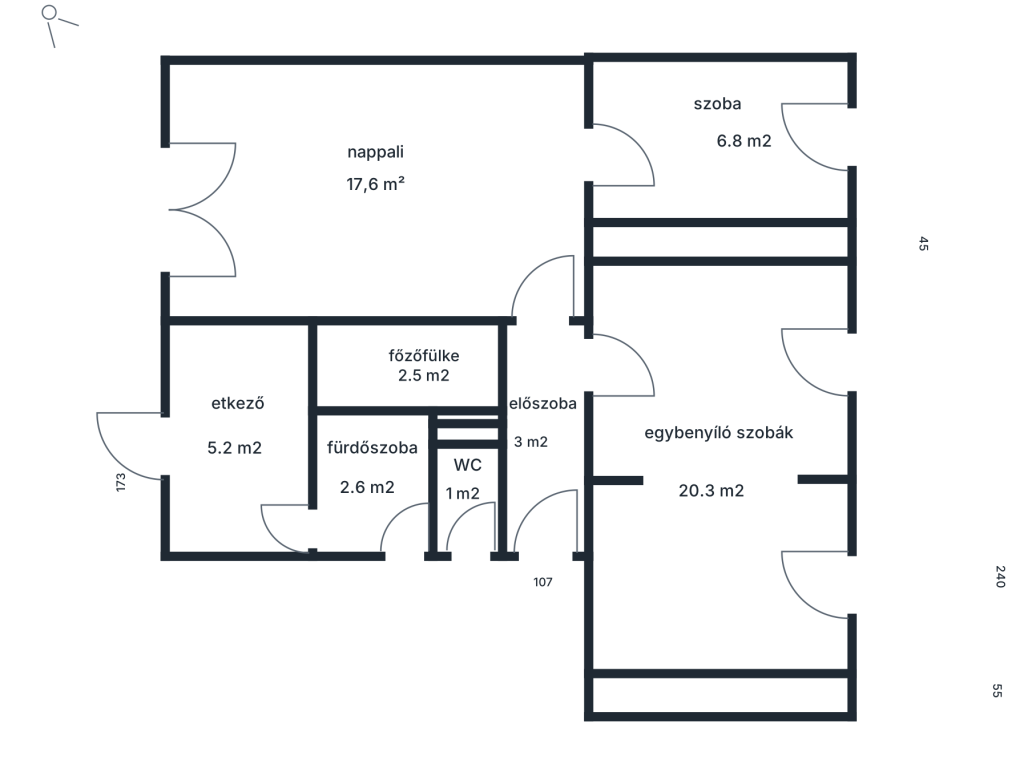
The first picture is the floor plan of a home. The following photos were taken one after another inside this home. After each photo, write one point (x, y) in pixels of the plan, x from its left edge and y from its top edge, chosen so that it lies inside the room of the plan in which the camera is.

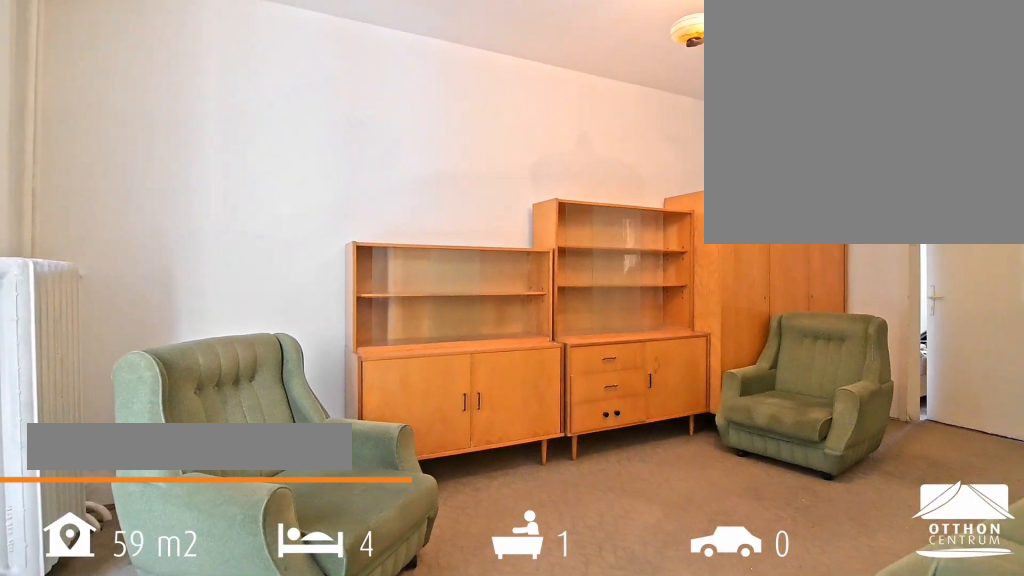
(328, 218)
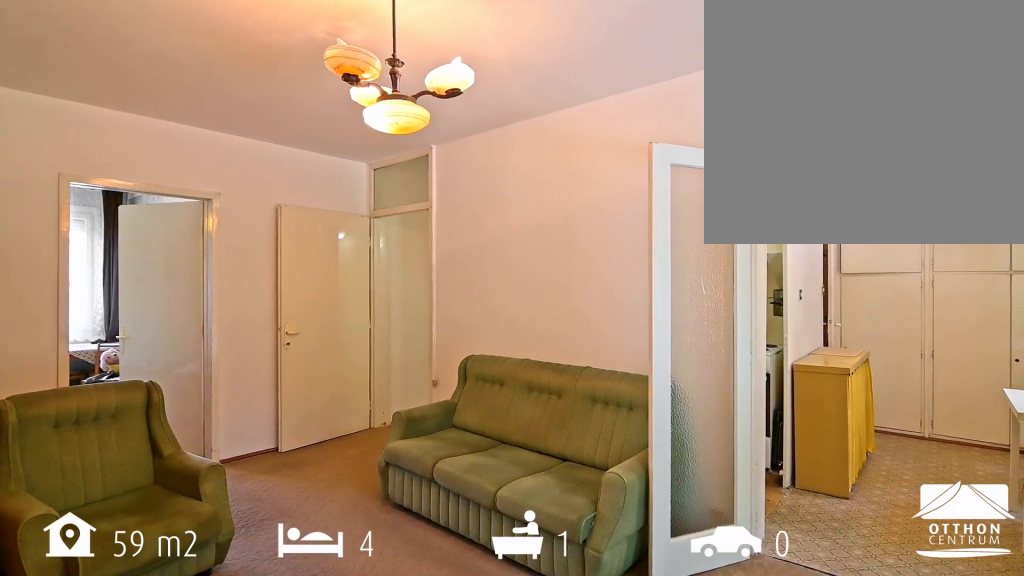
(329, 218)
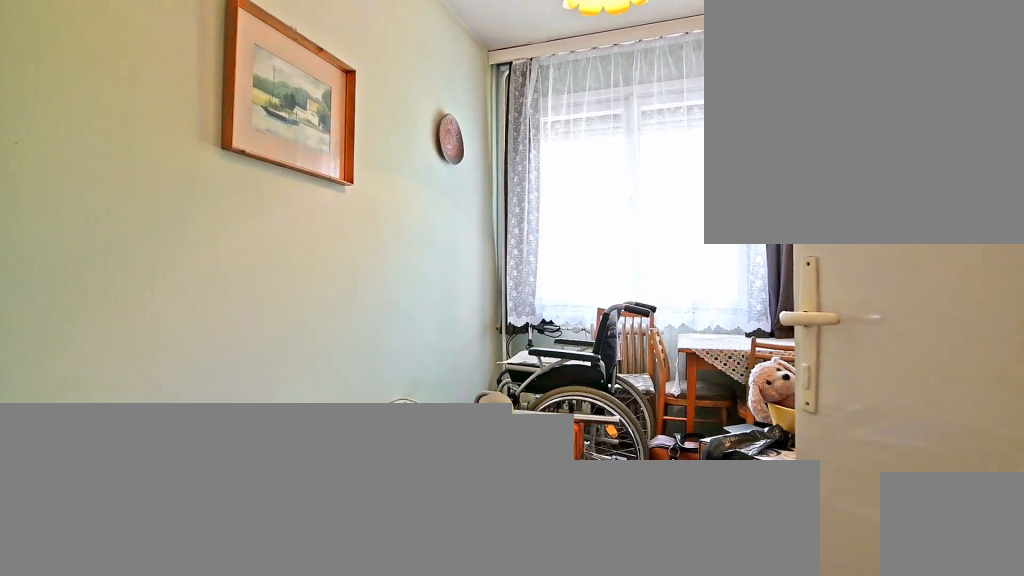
(725, 143)
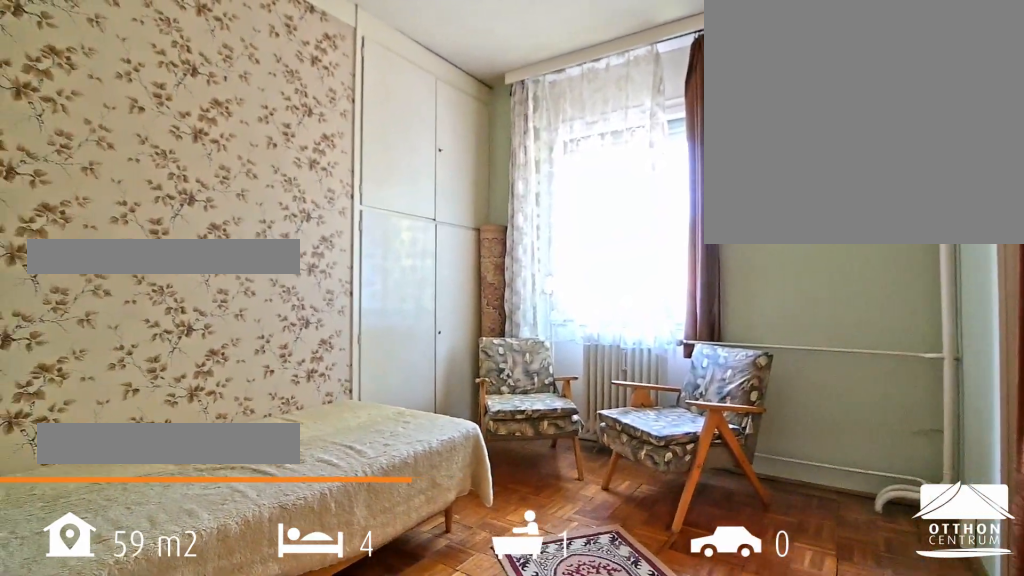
(710, 443)
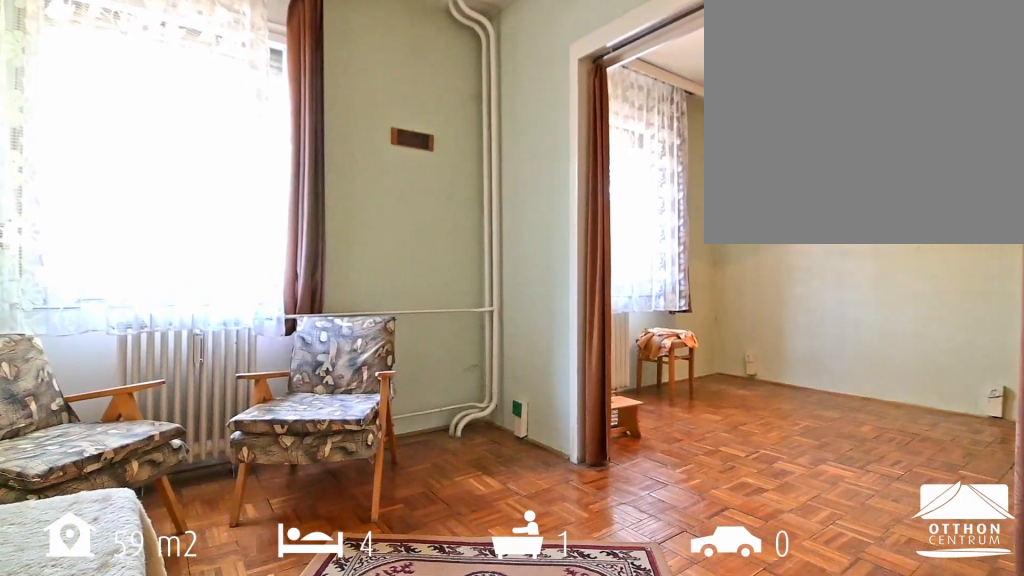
(710, 443)
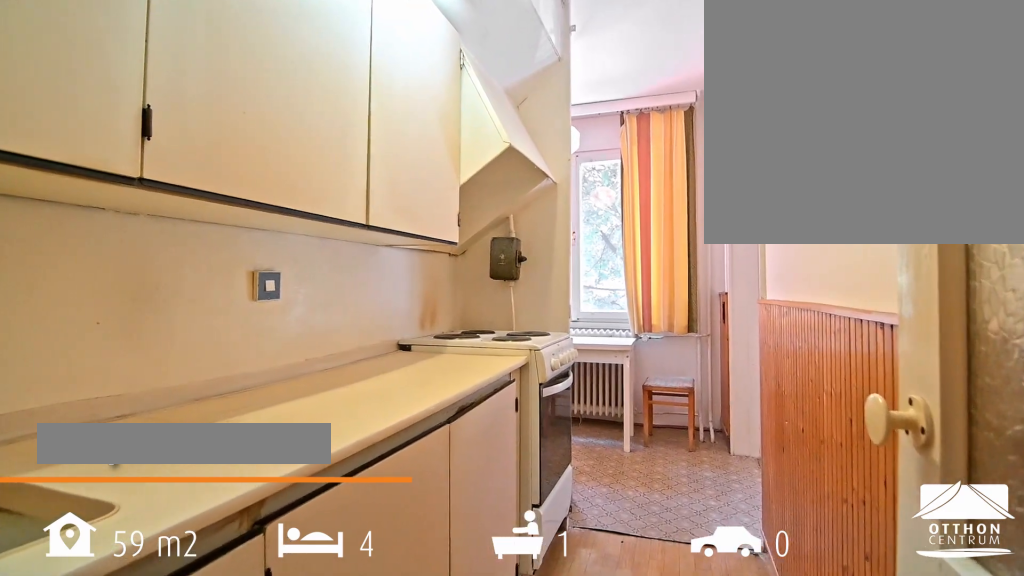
(403, 368)
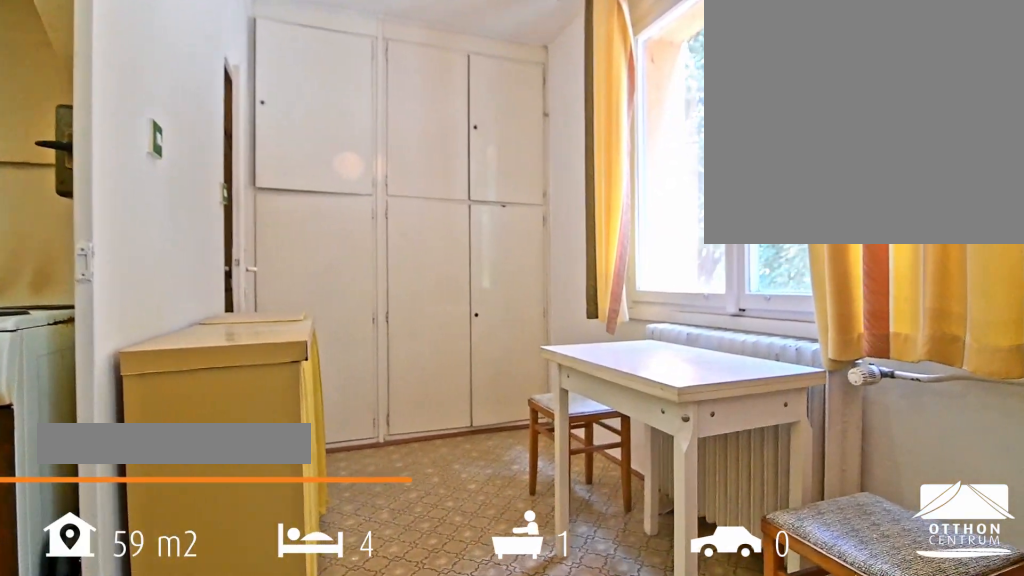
(238, 428)
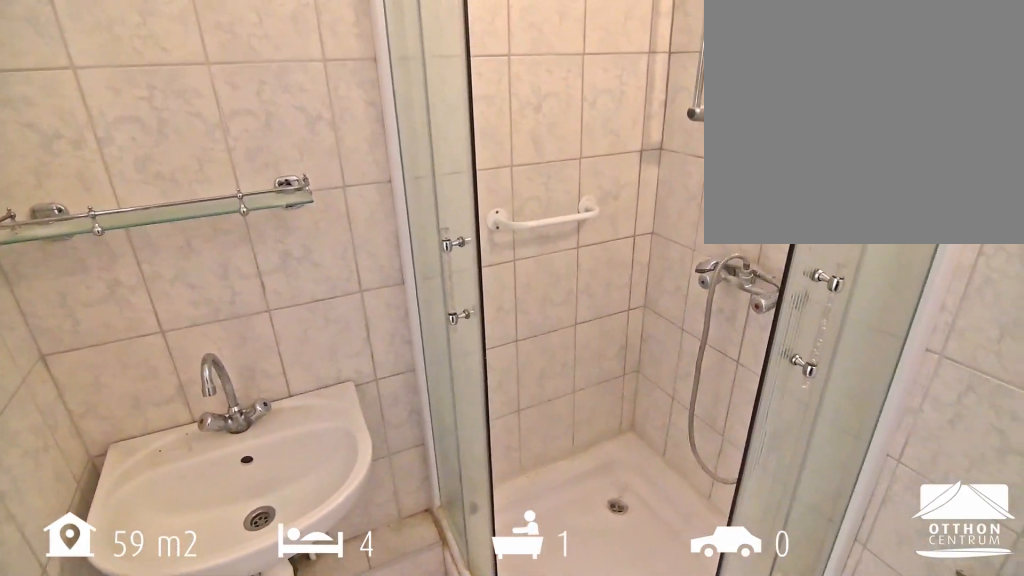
(374, 488)
